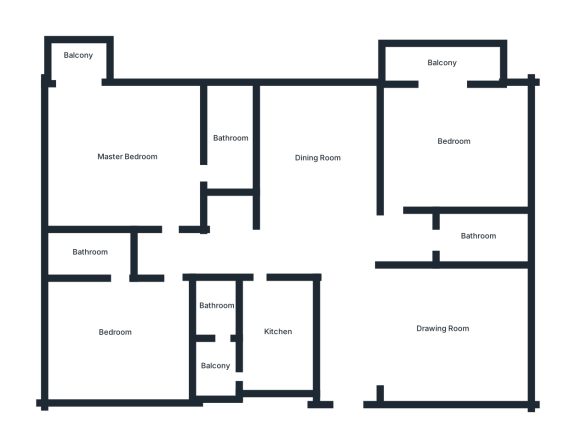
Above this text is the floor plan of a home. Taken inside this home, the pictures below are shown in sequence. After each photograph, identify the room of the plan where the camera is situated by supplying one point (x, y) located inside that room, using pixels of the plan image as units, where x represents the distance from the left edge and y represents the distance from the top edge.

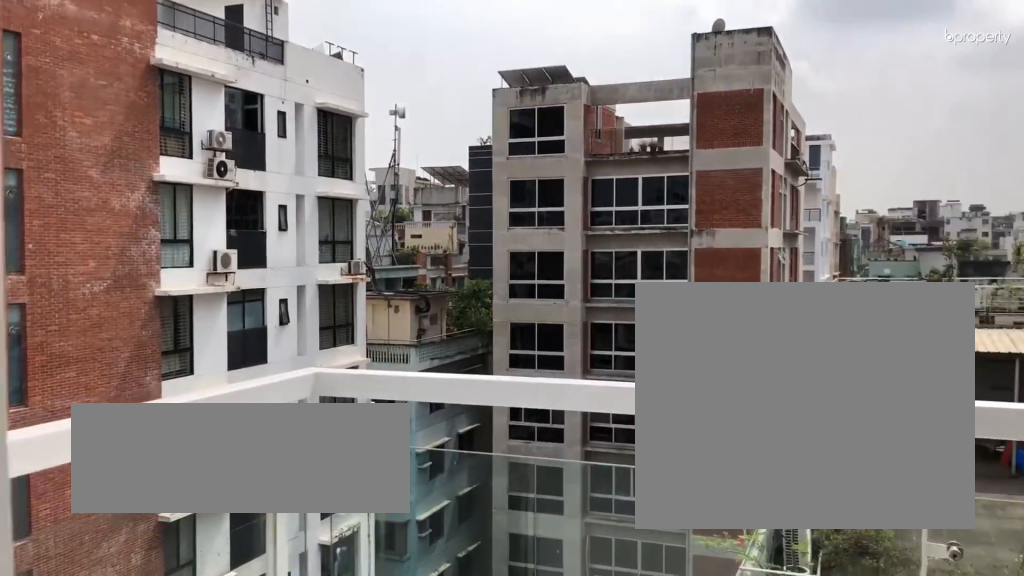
(78, 55)
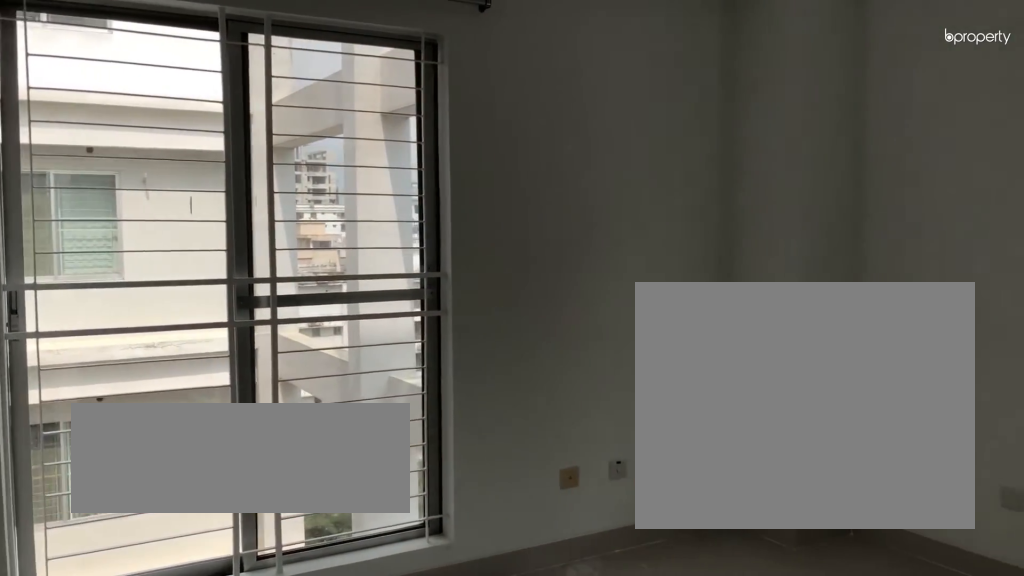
(115, 332)
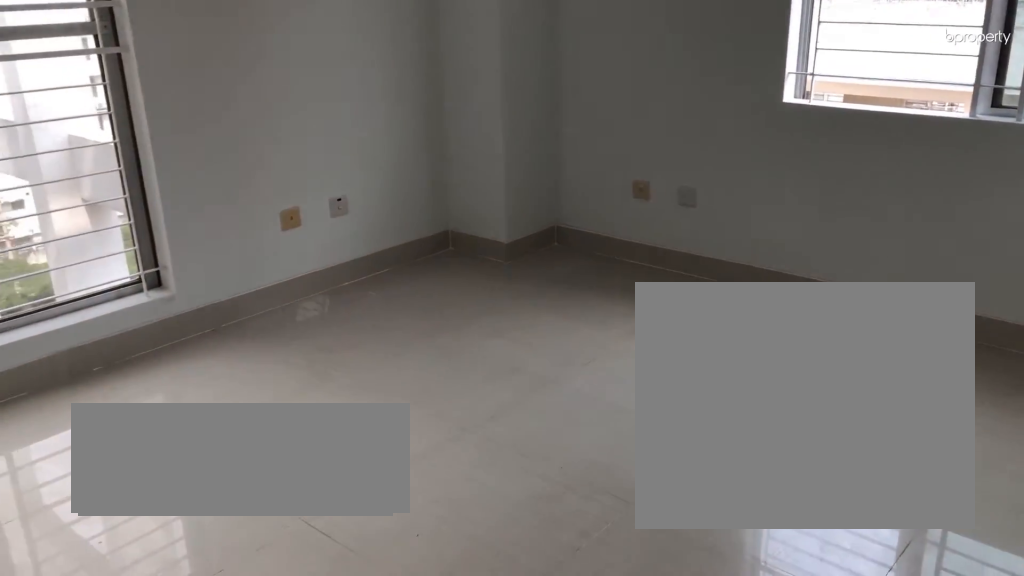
(115, 332)
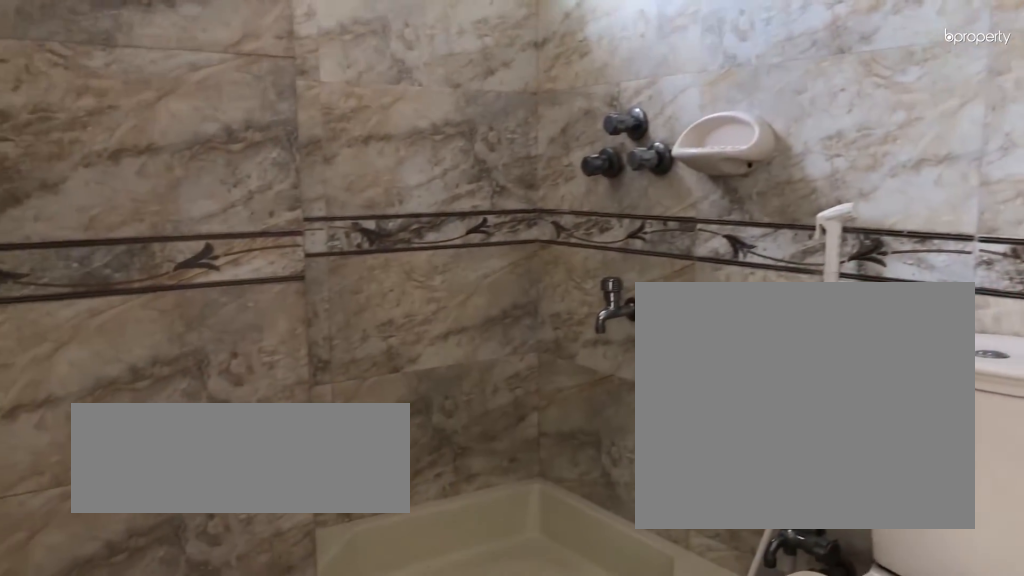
(90, 251)
